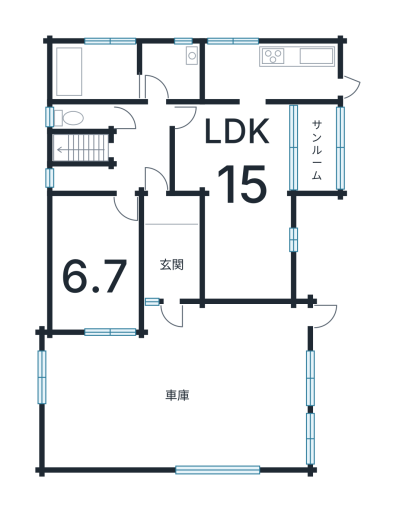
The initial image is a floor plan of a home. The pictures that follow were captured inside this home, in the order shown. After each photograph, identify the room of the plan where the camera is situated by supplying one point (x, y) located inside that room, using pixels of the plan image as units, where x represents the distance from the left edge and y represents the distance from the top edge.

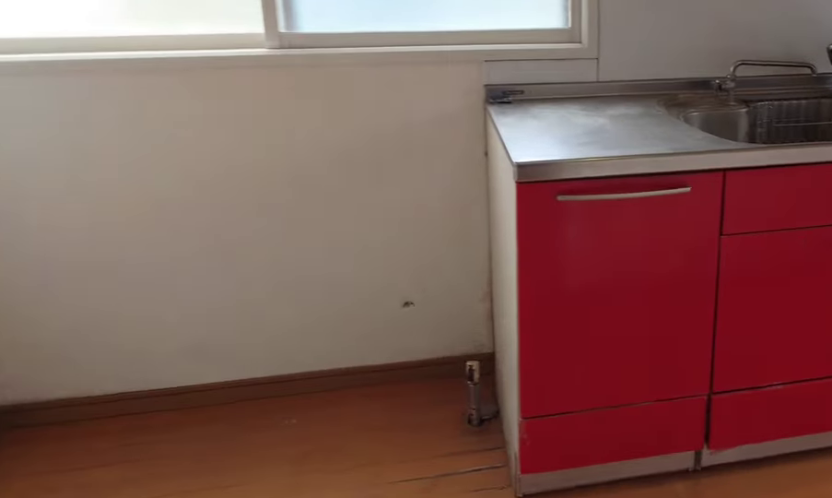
(267, 63)
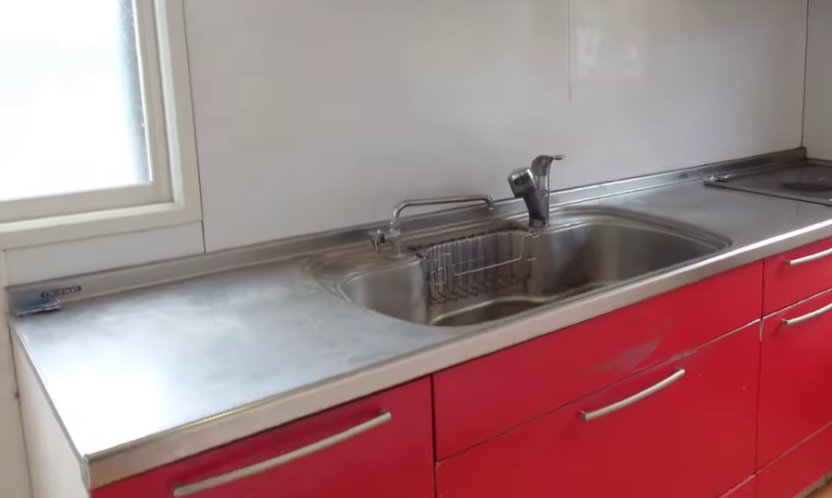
(267, 63)
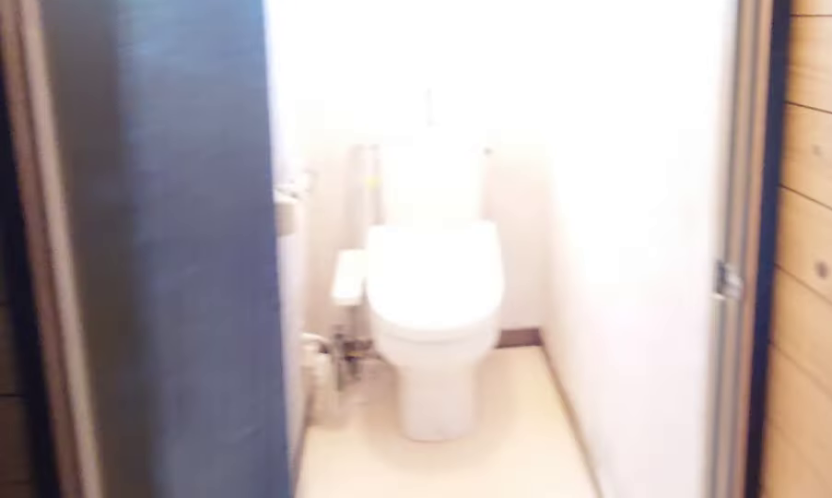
(79, 119)
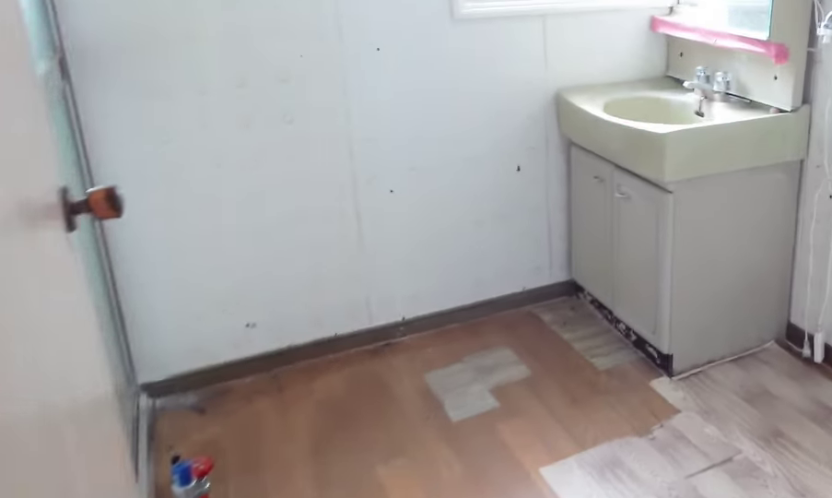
(175, 67)
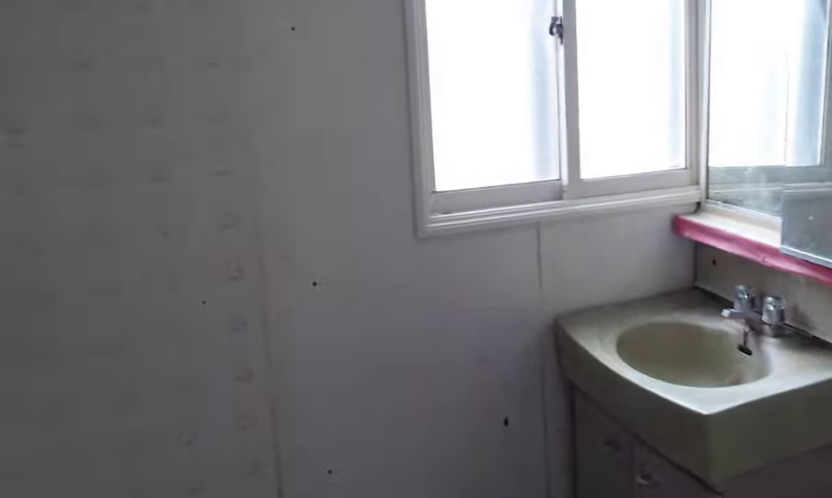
(175, 67)
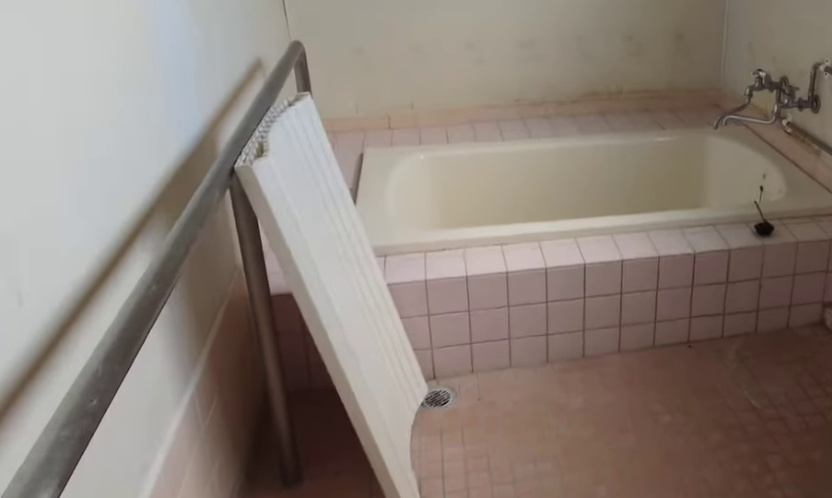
(96, 72)
